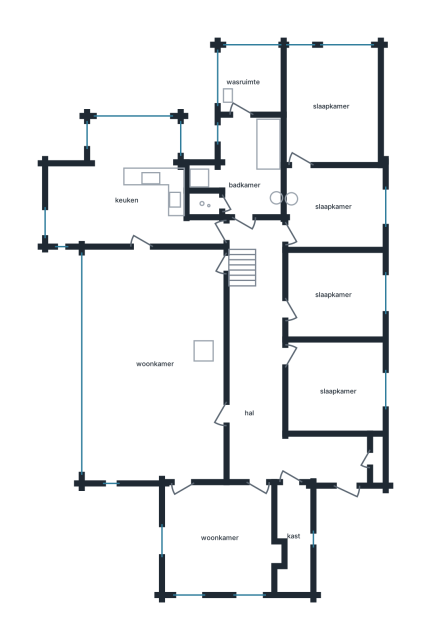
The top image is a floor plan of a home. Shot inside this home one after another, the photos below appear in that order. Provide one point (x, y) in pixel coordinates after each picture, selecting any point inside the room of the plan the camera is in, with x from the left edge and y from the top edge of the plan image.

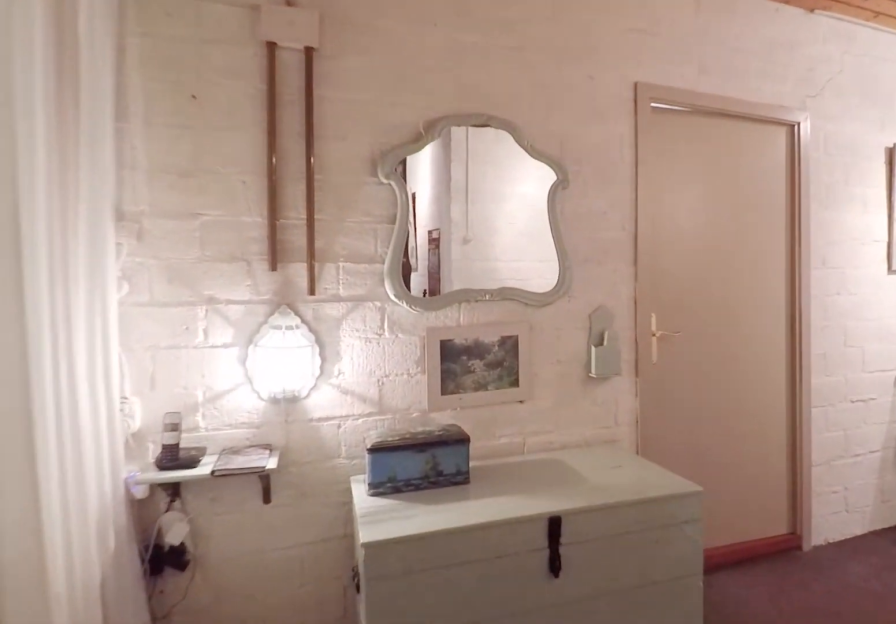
(272, 378)
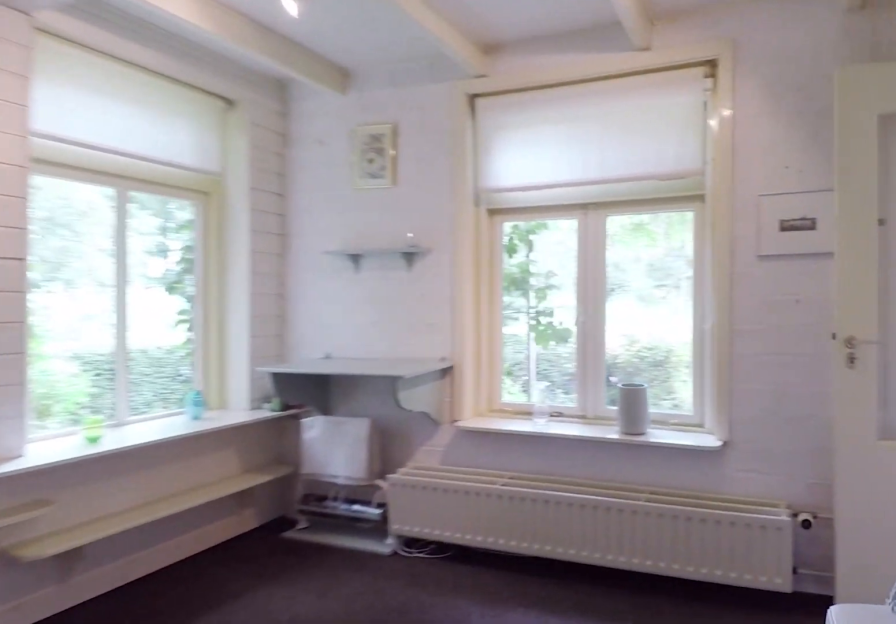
(219, 537)
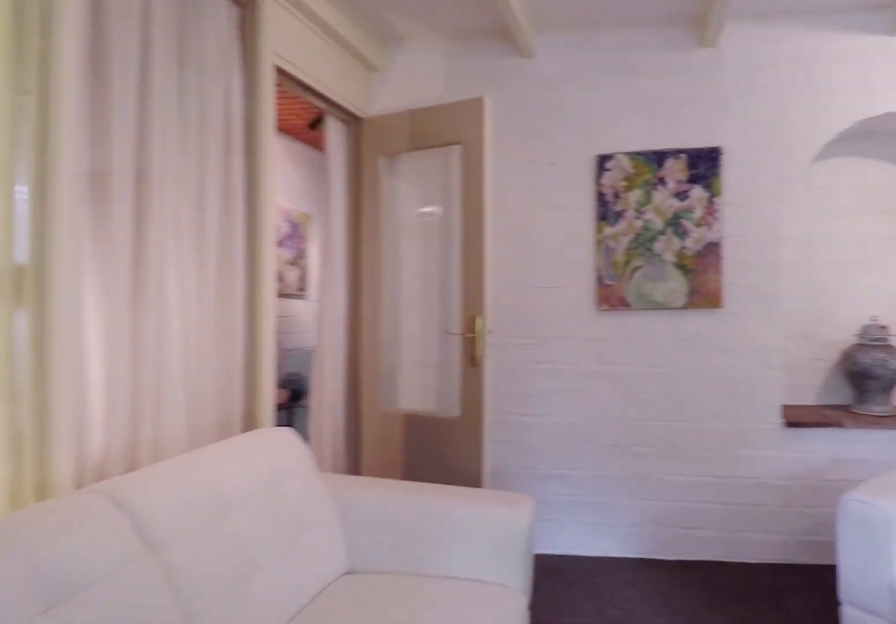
(219, 537)
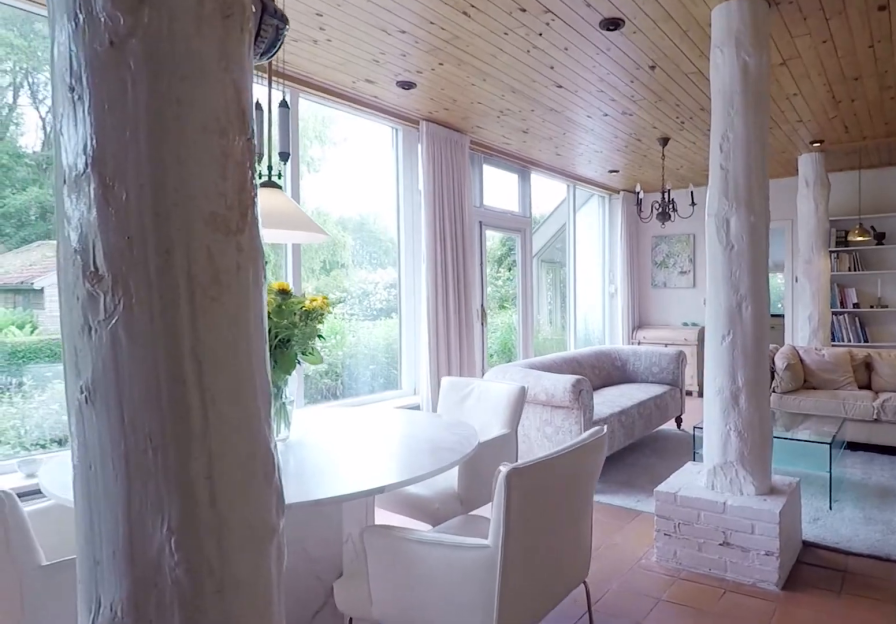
(155, 364)
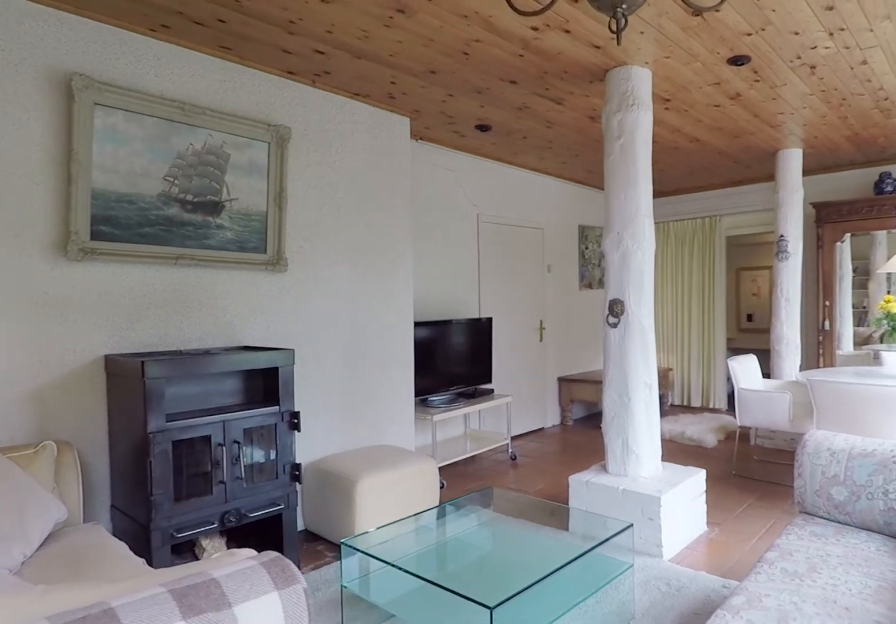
(155, 364)
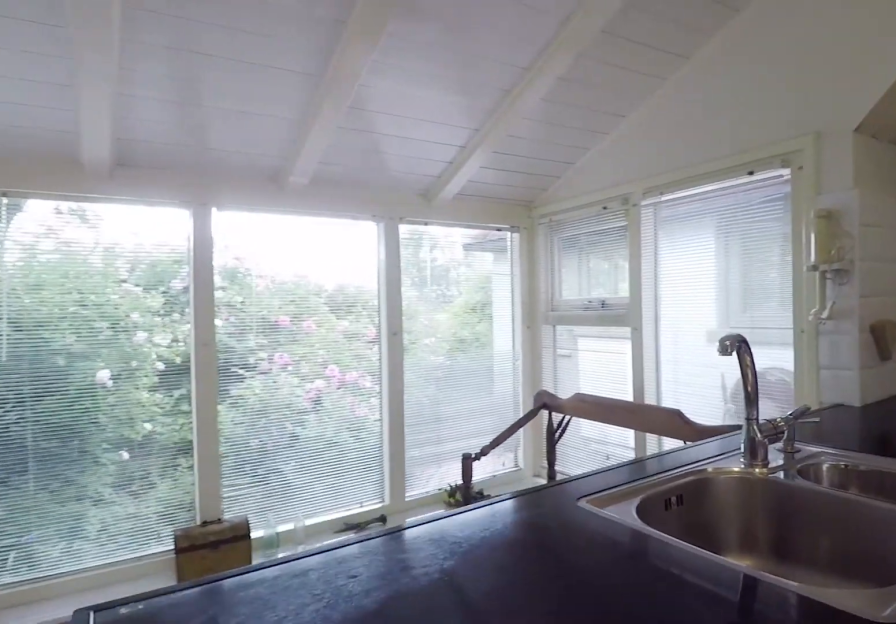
(127, 190)
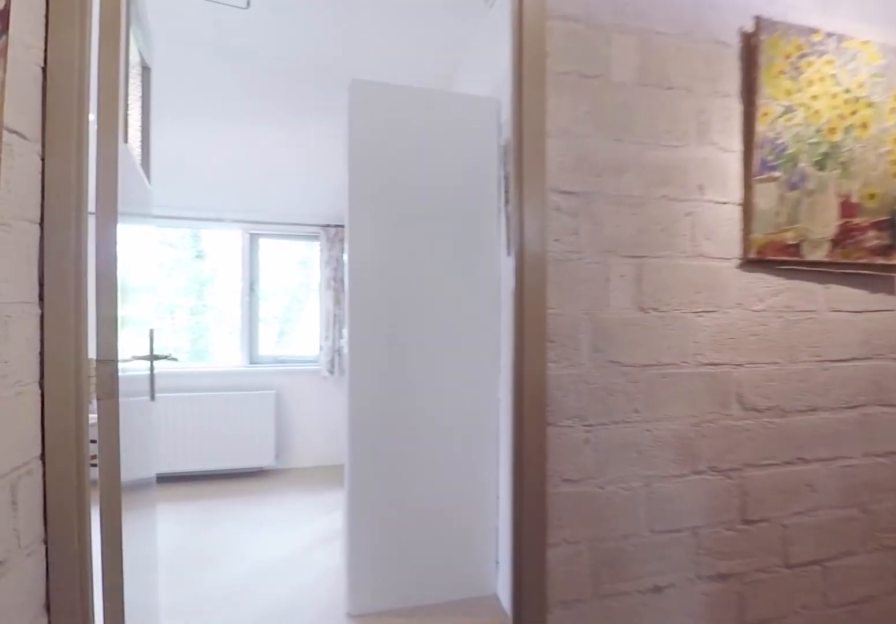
(272, 378)
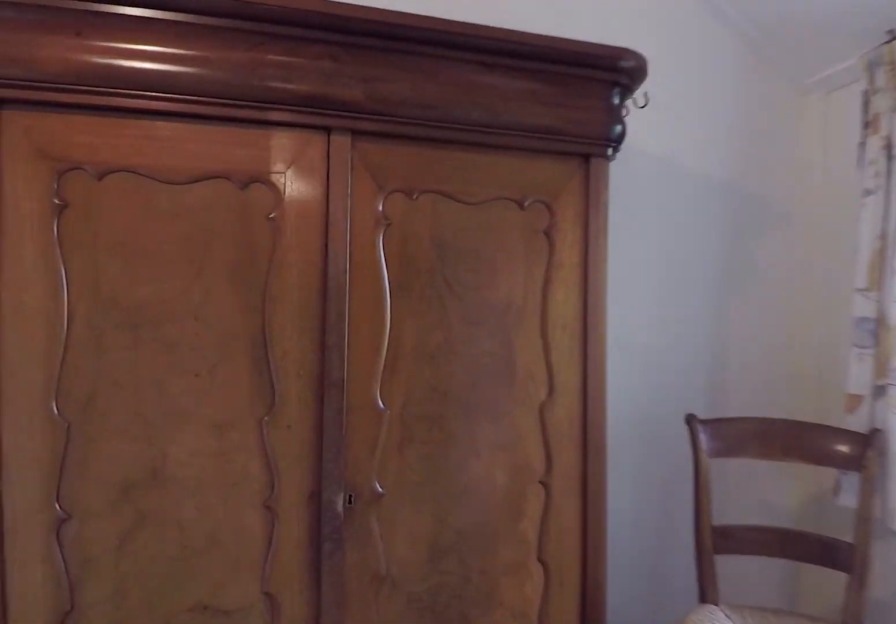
(333, 207)
